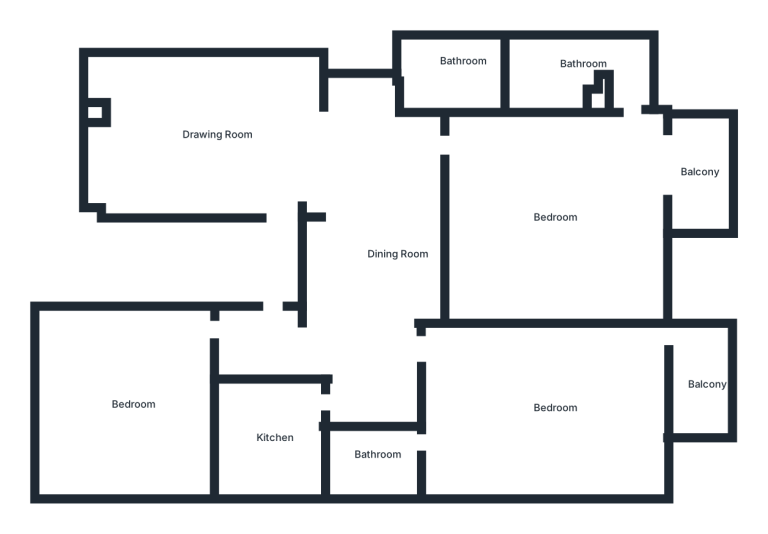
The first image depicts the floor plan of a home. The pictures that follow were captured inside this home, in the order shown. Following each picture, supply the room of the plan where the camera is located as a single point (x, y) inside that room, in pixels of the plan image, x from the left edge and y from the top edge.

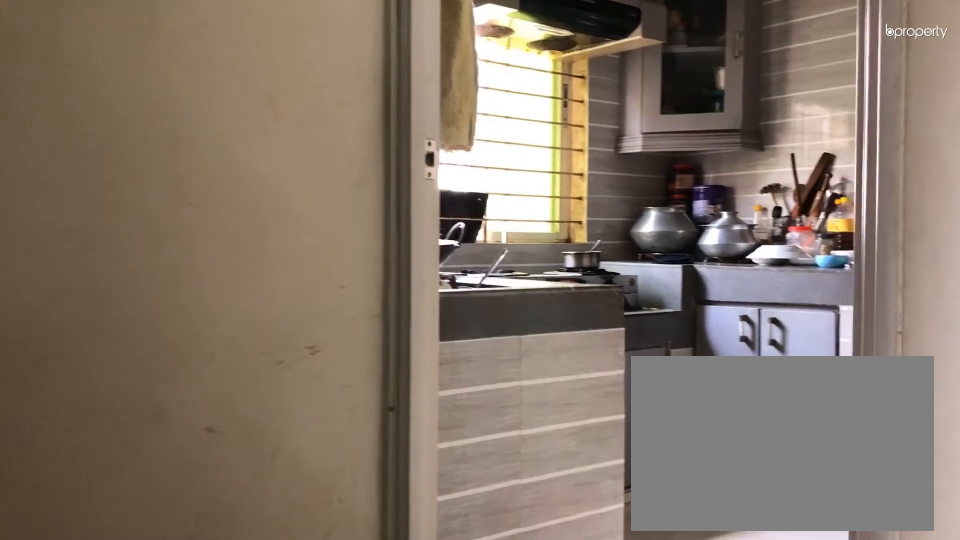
(331, 400)
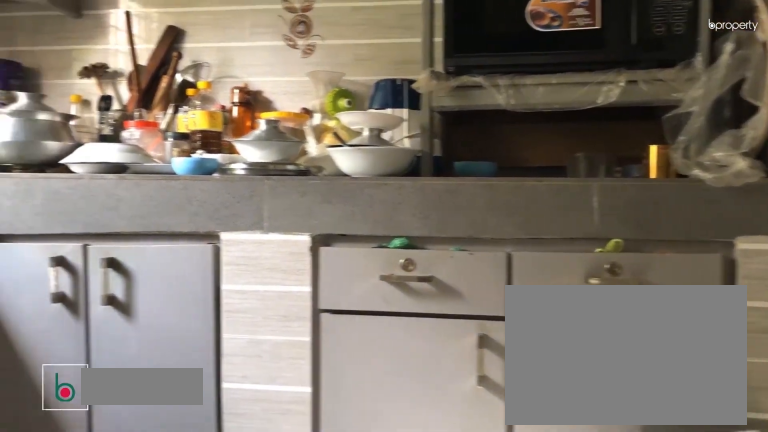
(271, 437)
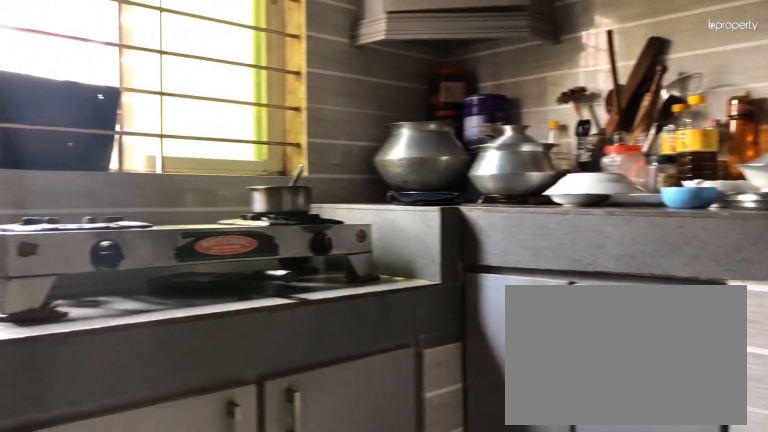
(271, 437)
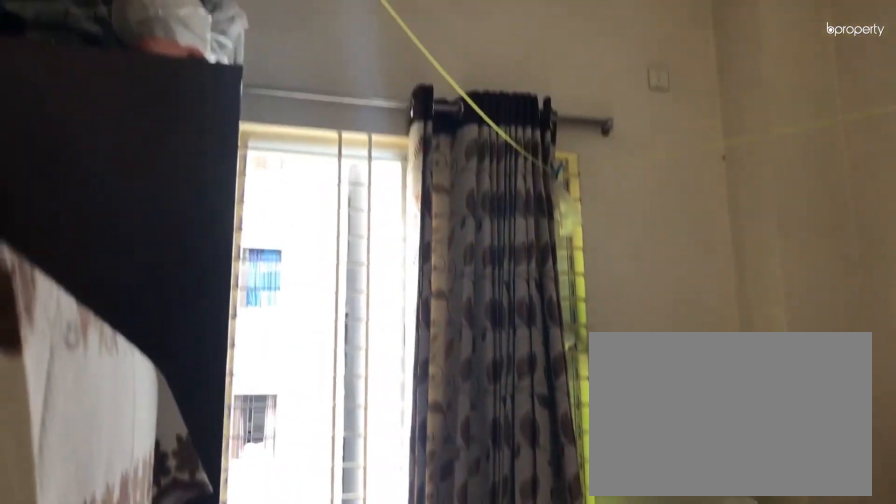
(134, 411)
